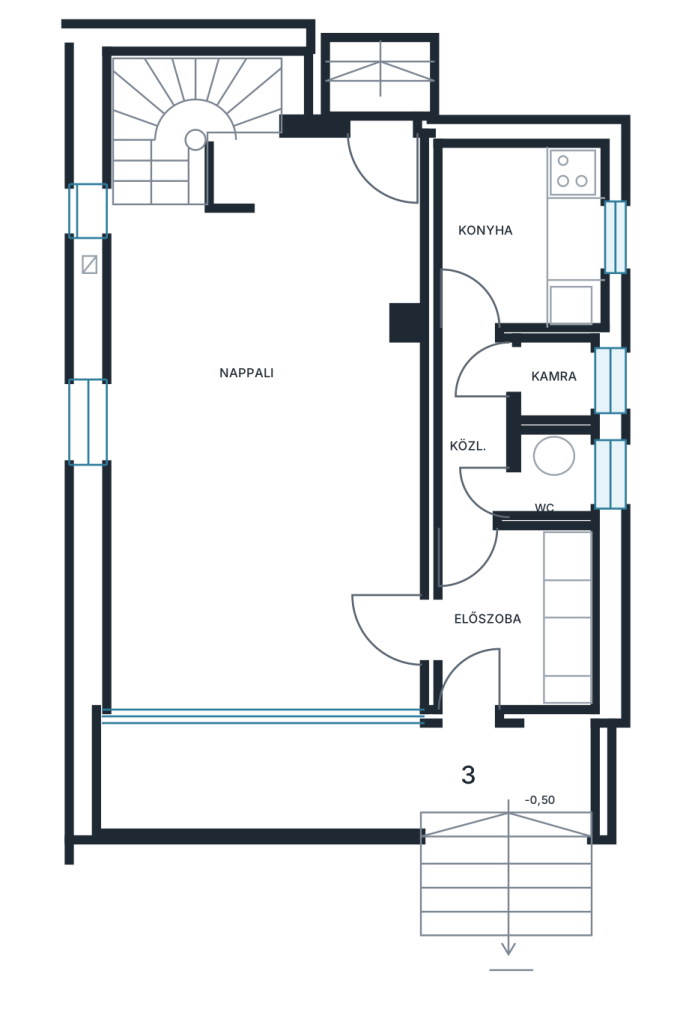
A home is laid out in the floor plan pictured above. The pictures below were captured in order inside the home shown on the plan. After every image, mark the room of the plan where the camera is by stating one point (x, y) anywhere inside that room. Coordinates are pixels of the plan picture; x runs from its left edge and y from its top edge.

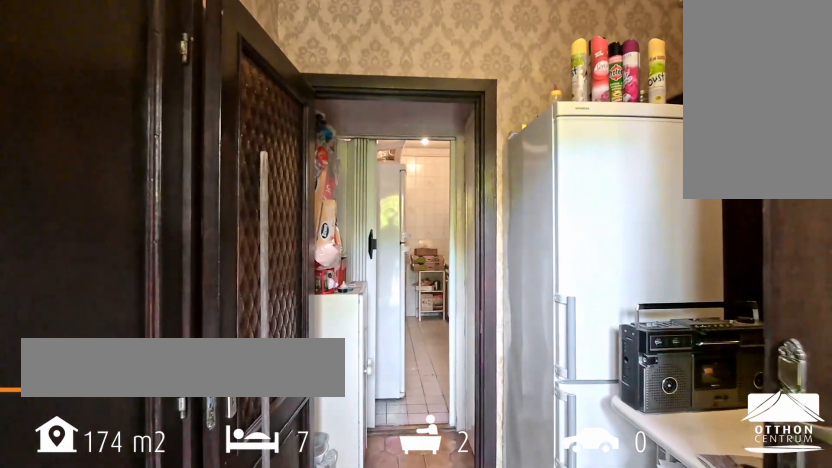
(493, 612)
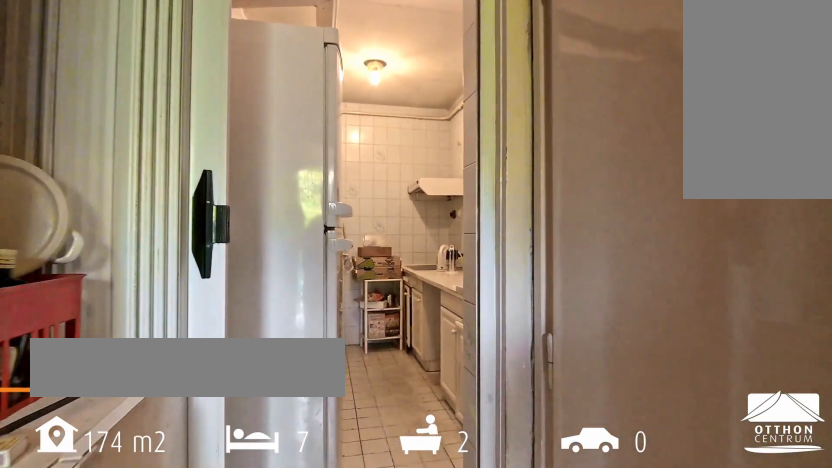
(469, 429)
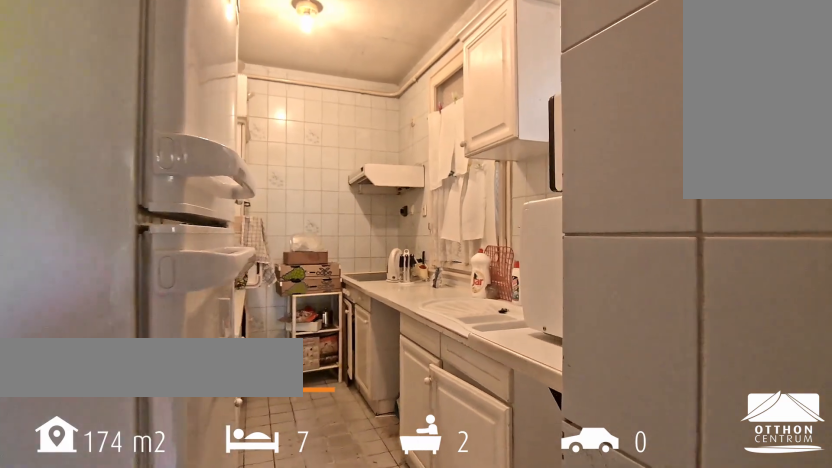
(493, 226)
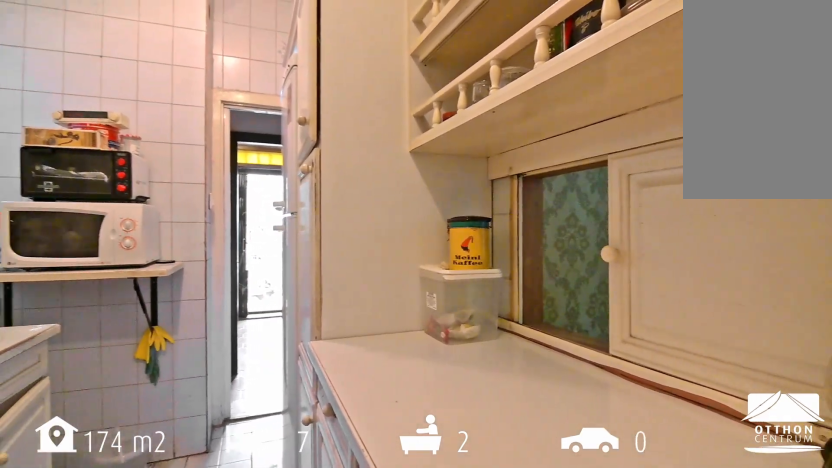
(493, 226)
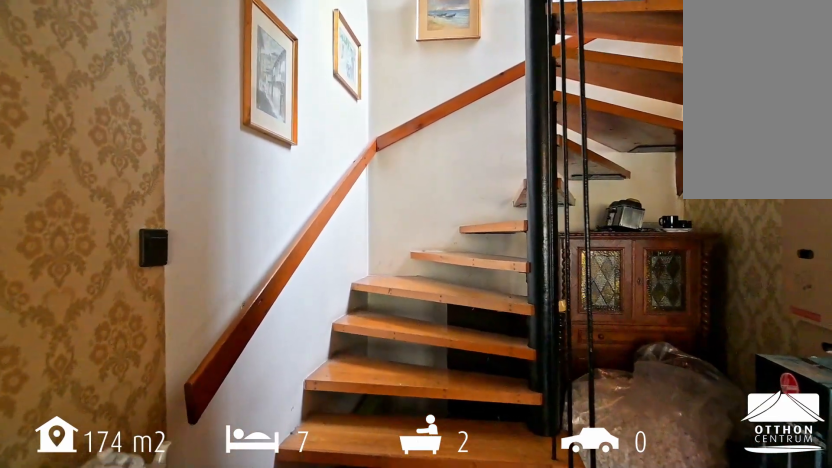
(260, 410)
